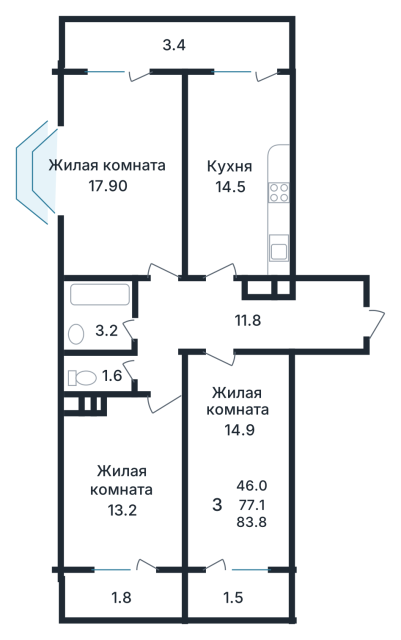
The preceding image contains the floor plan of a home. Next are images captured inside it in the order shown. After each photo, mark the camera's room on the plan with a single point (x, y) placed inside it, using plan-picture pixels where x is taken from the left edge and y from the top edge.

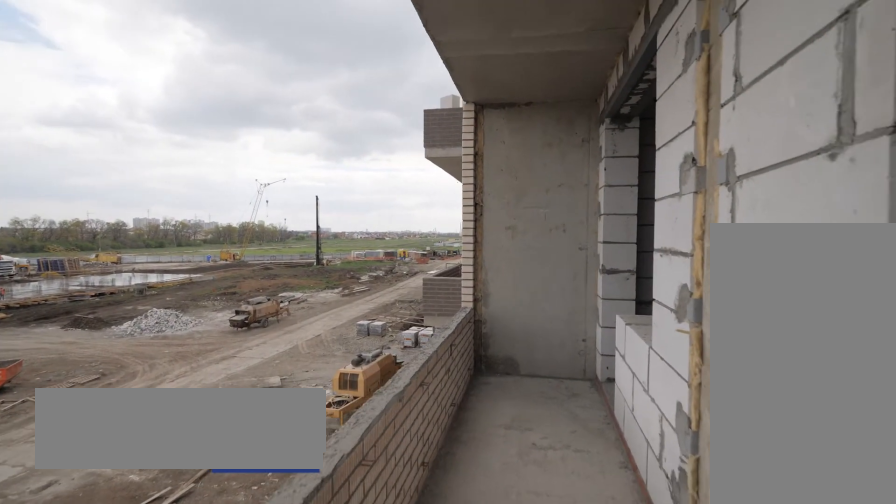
(176, 44)
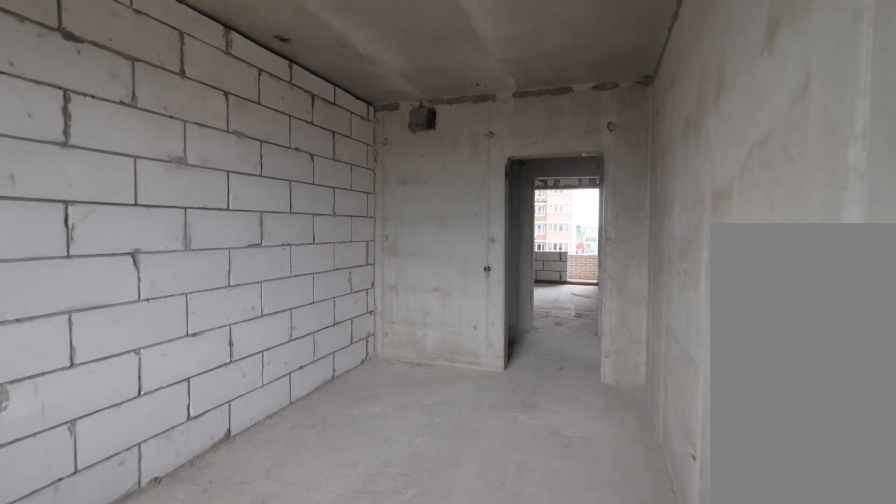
(239, 175)
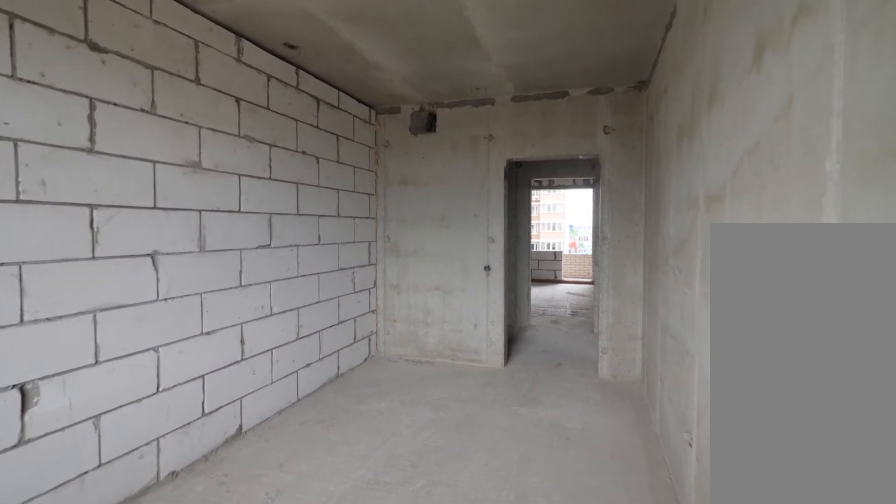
(239, 175)
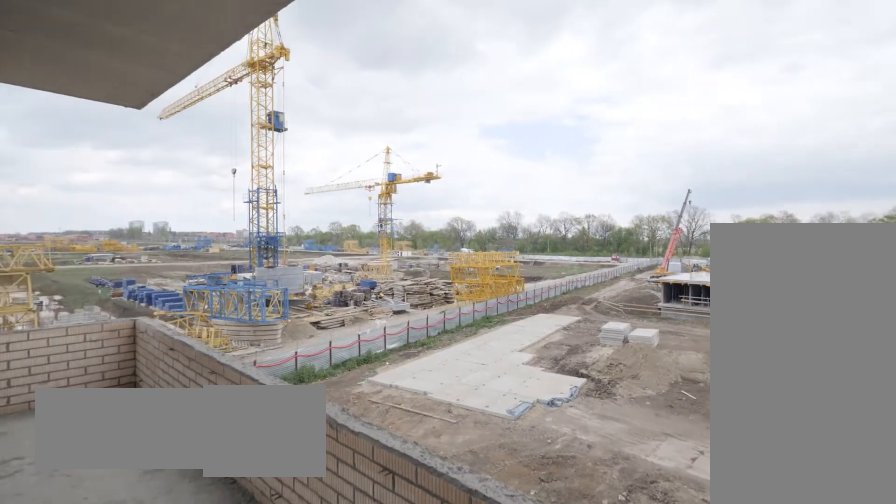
(176, 44)
